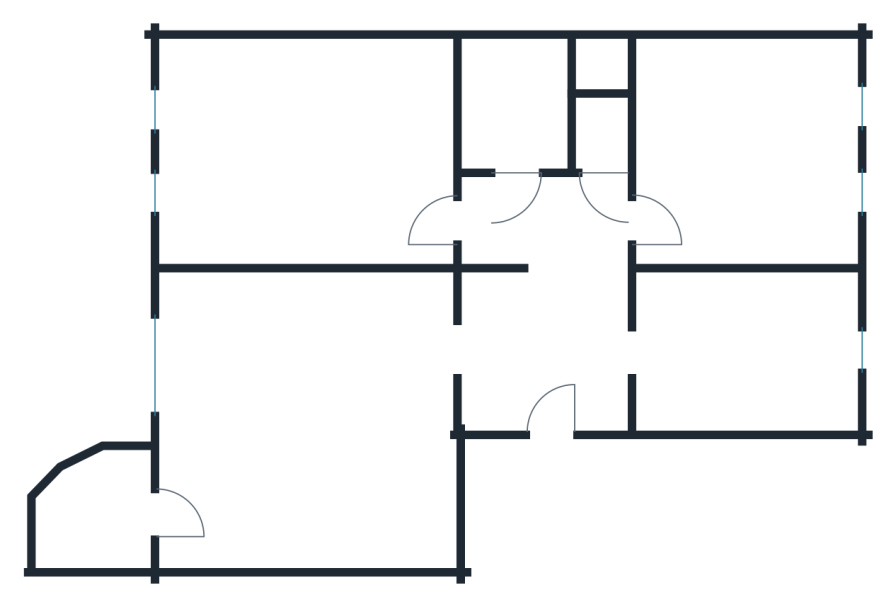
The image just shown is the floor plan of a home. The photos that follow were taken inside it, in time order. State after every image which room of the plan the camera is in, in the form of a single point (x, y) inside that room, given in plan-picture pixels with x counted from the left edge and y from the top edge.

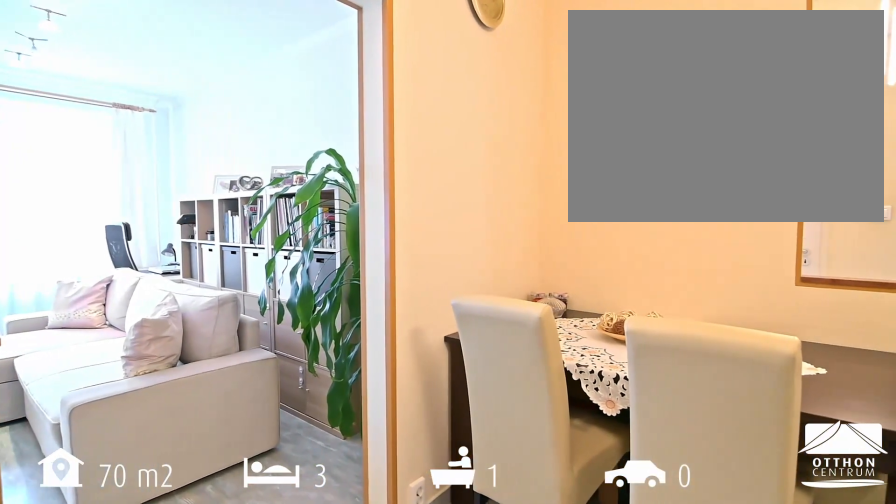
(542, 337)
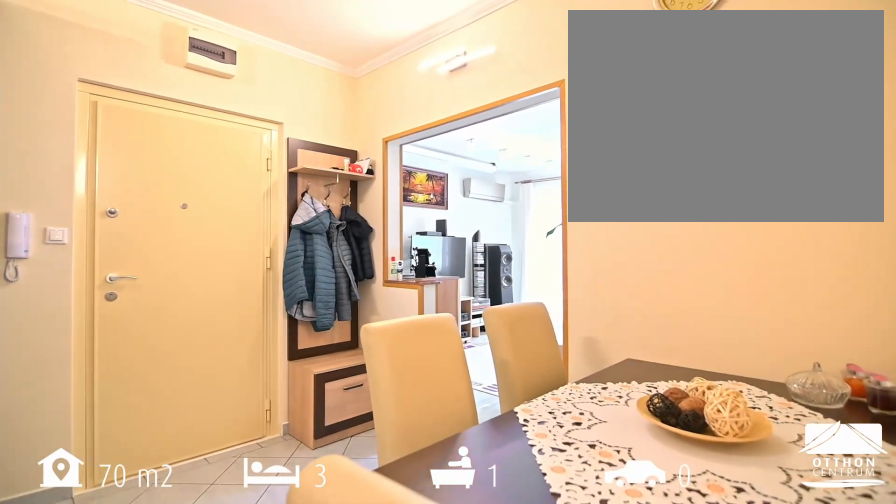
(542, 337)
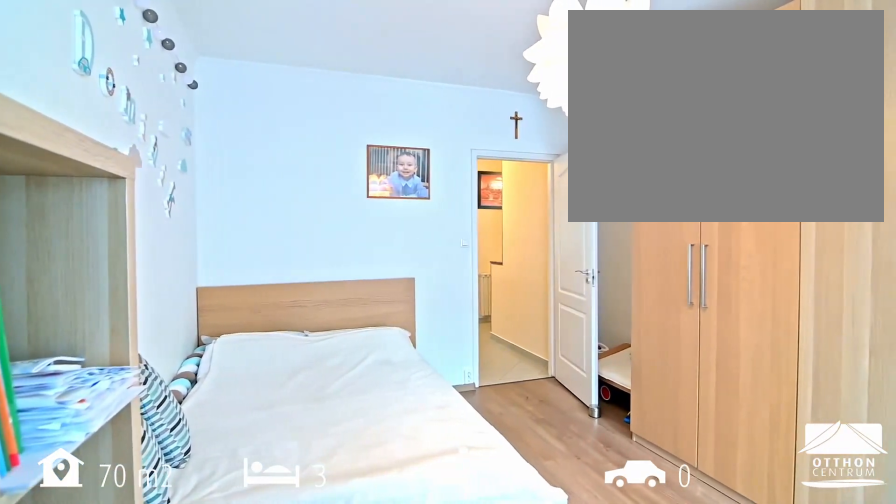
(308, 150)
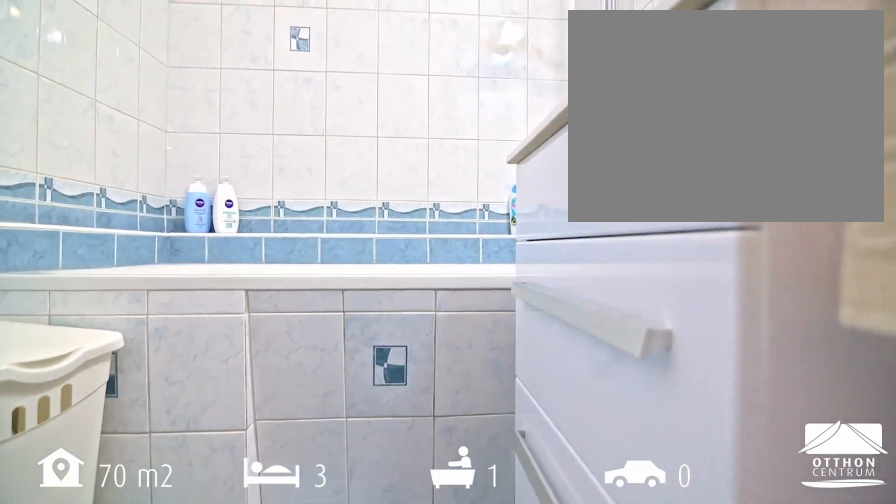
(515, 106)
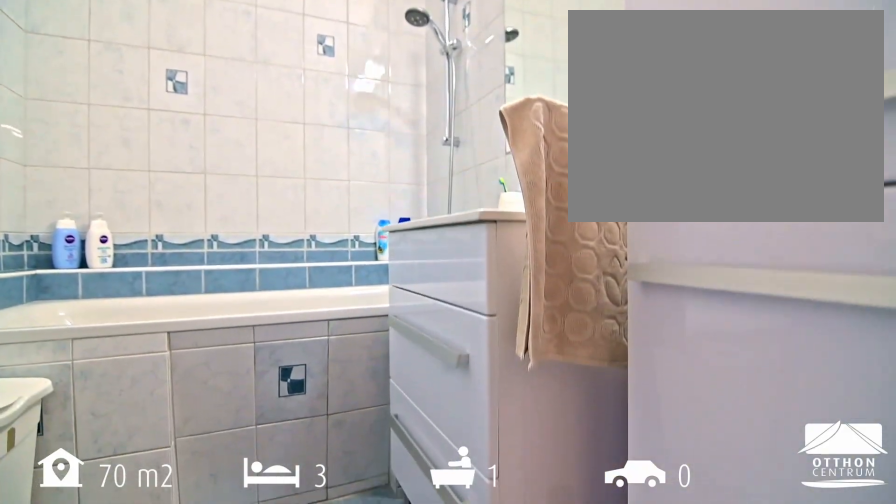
(515, 106)
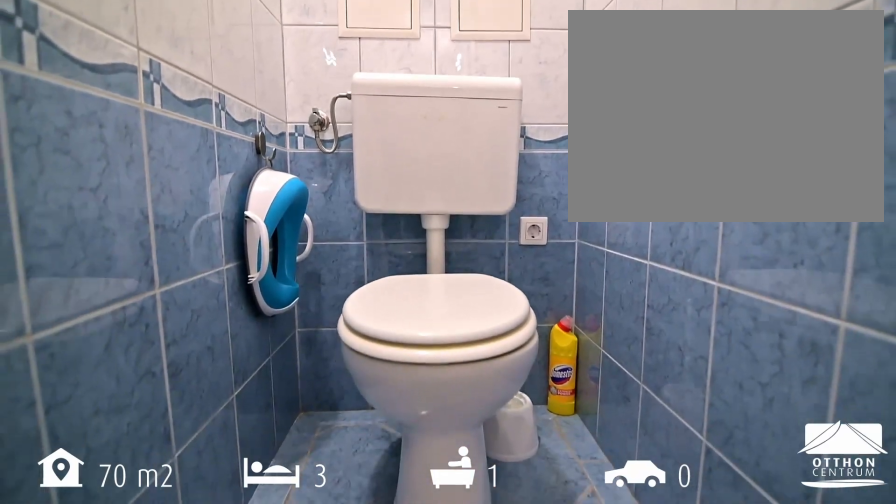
(602, 131)
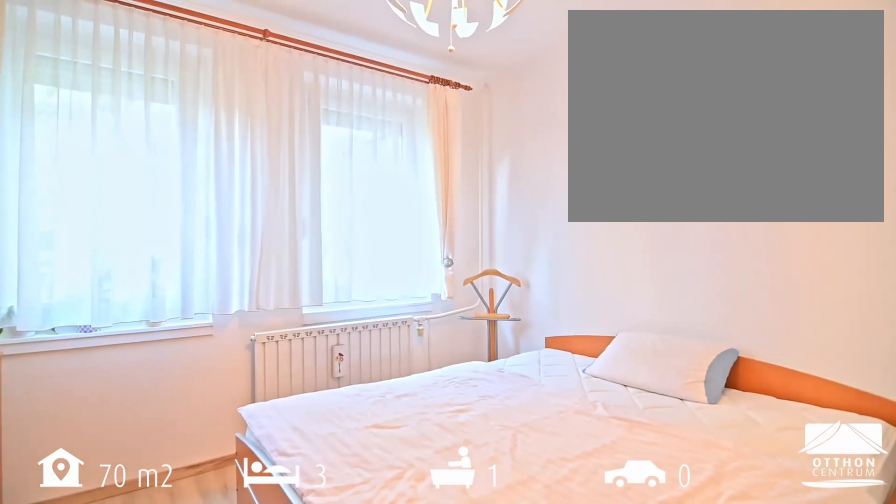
(744, 156)
